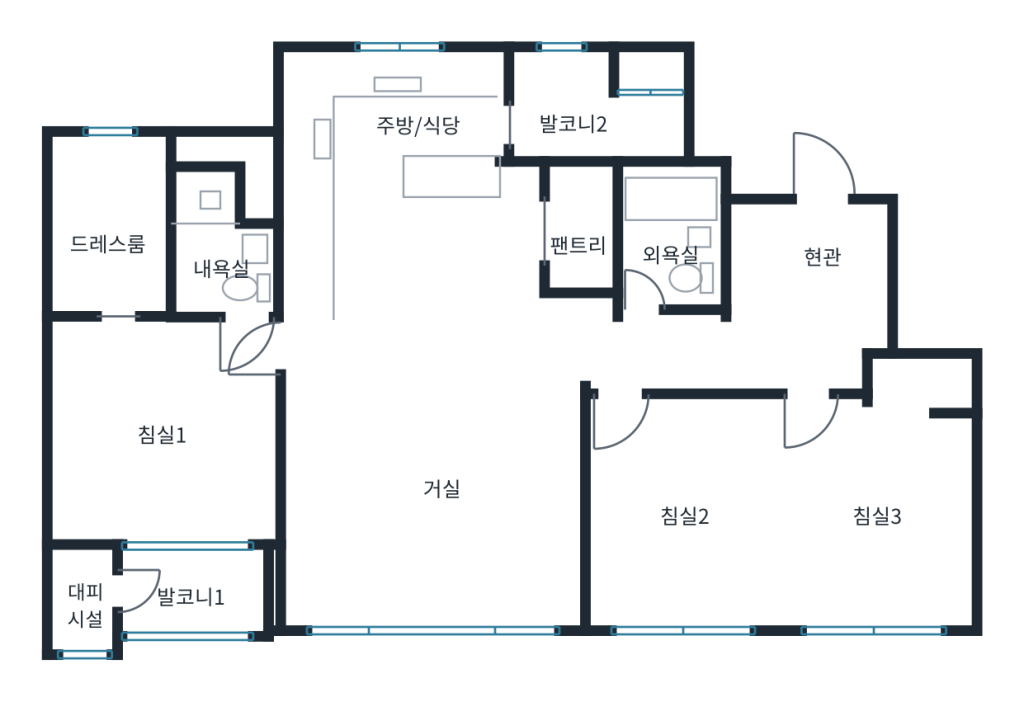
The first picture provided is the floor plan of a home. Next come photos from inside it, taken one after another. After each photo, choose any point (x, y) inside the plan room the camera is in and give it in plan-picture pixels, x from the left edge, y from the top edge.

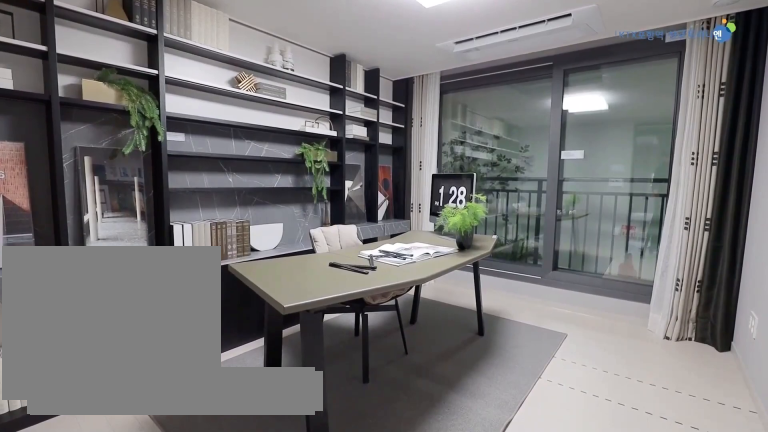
(686, 509)
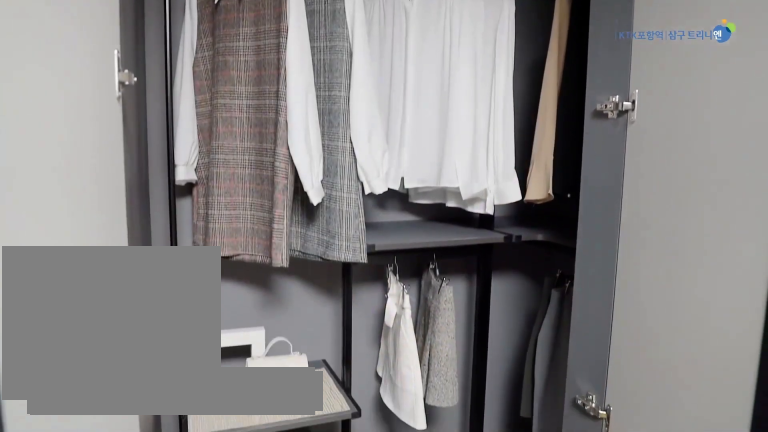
(879, 499)
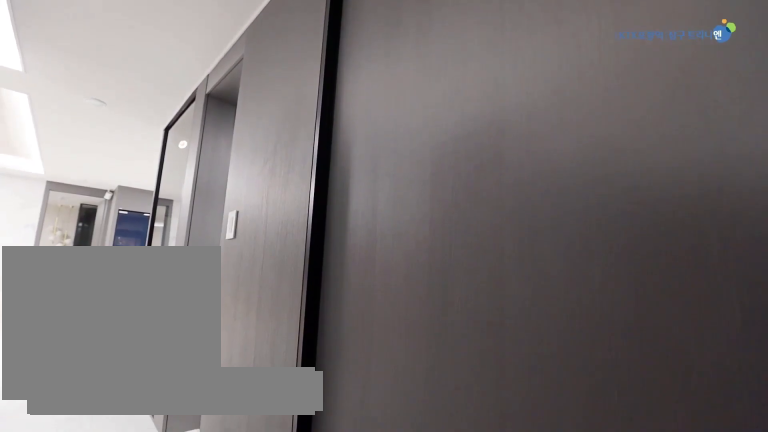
(717, 351)
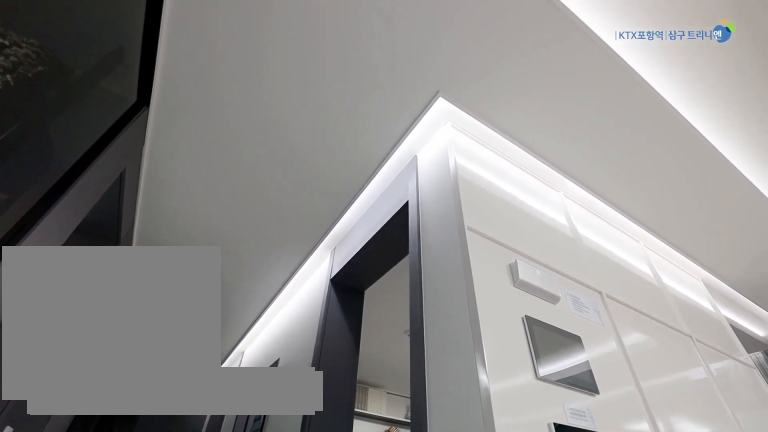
(718, 354)
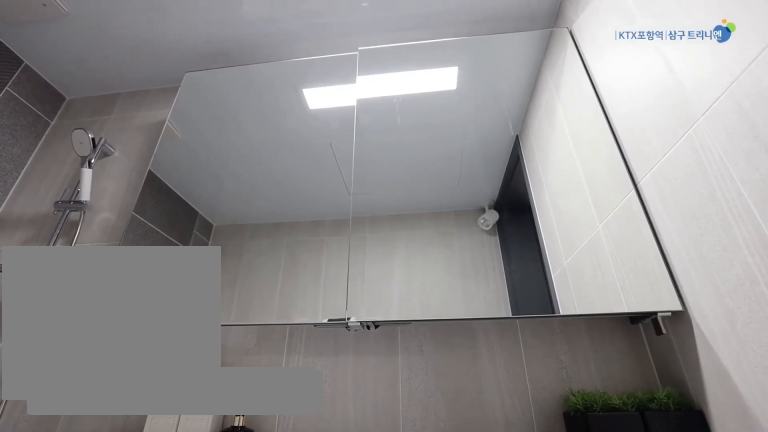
(668, 242)
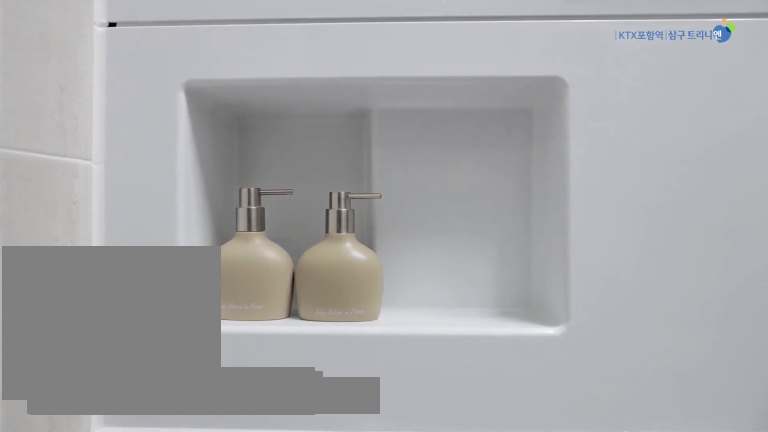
(670, 243)
